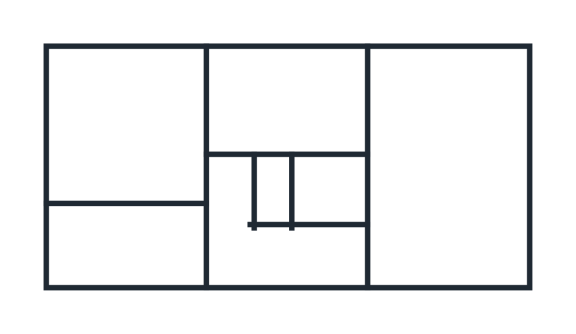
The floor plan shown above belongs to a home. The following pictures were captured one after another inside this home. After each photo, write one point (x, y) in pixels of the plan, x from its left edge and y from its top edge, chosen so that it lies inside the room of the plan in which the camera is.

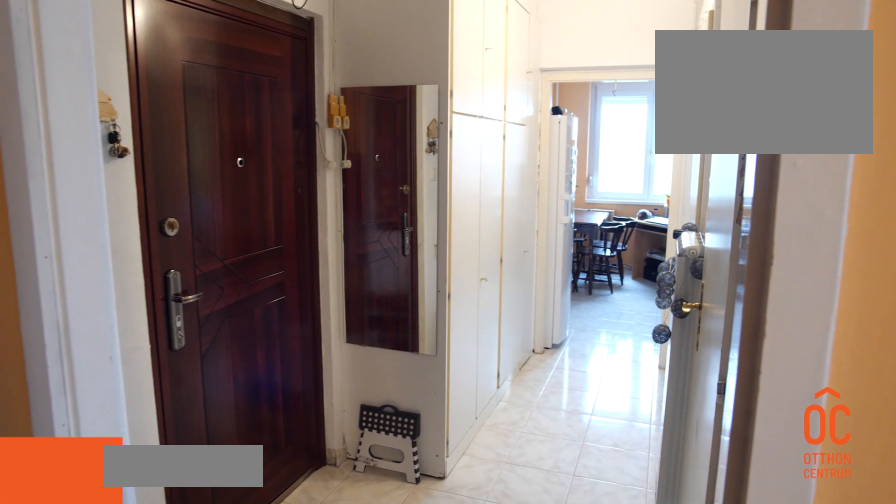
(287, 255)
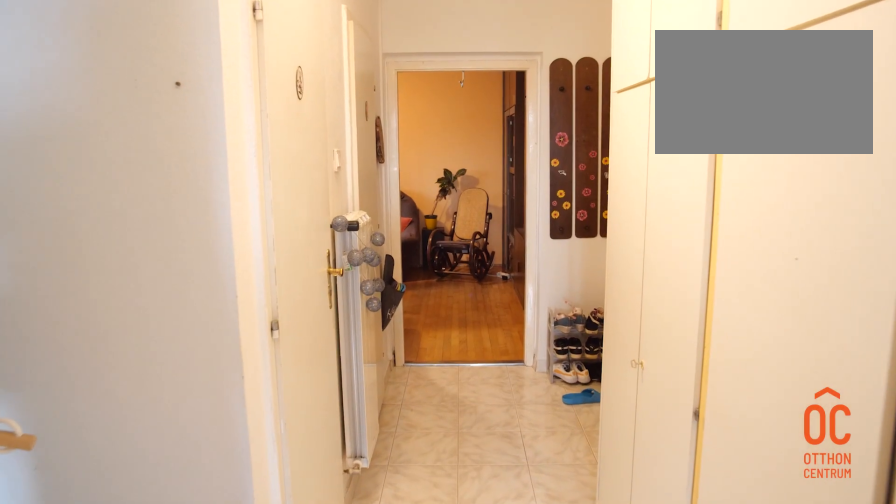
(267, 254)
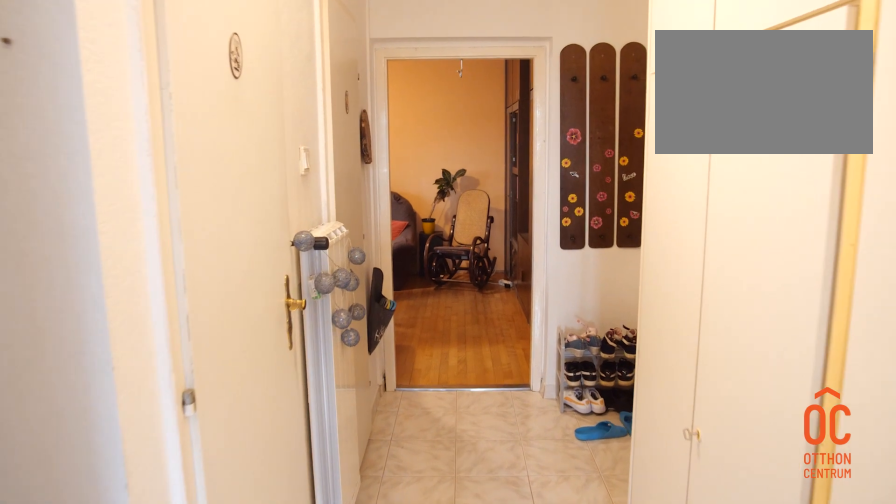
(248, 254)
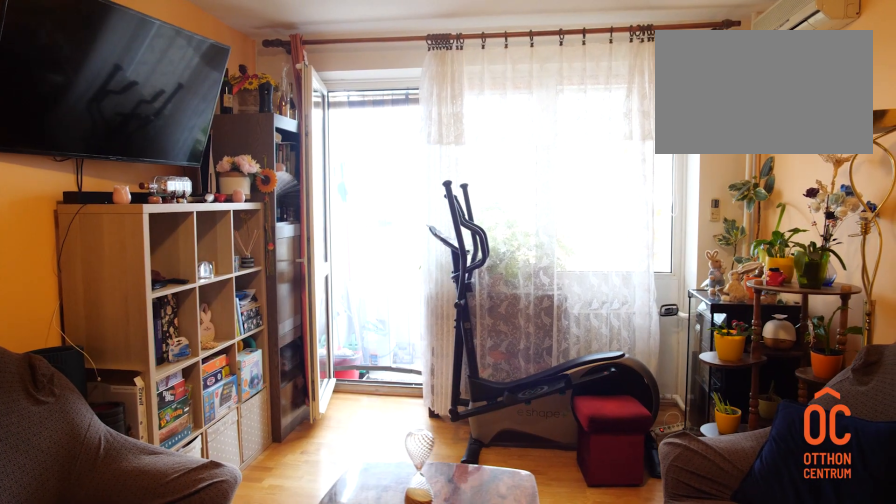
(448, 174)
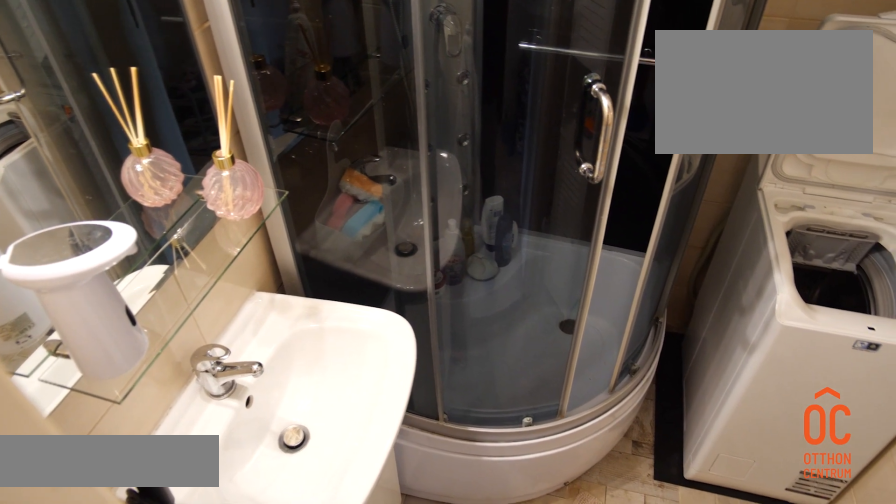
(330, 186)
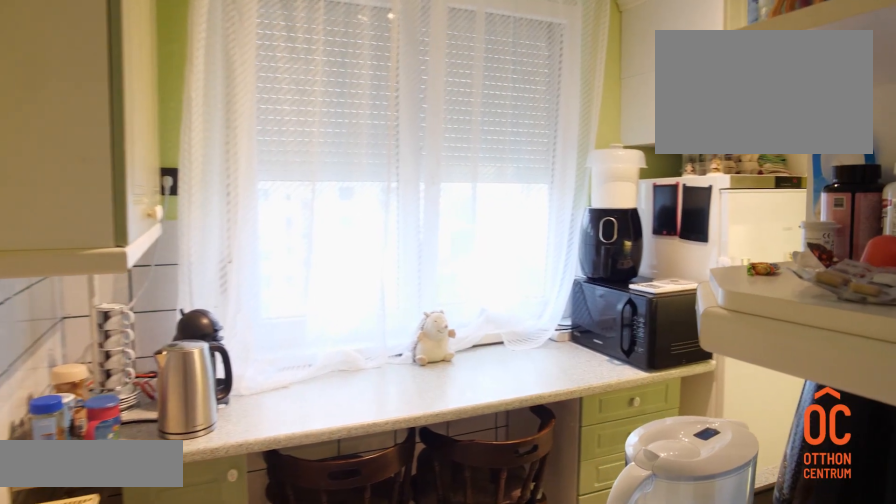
(284, 97)
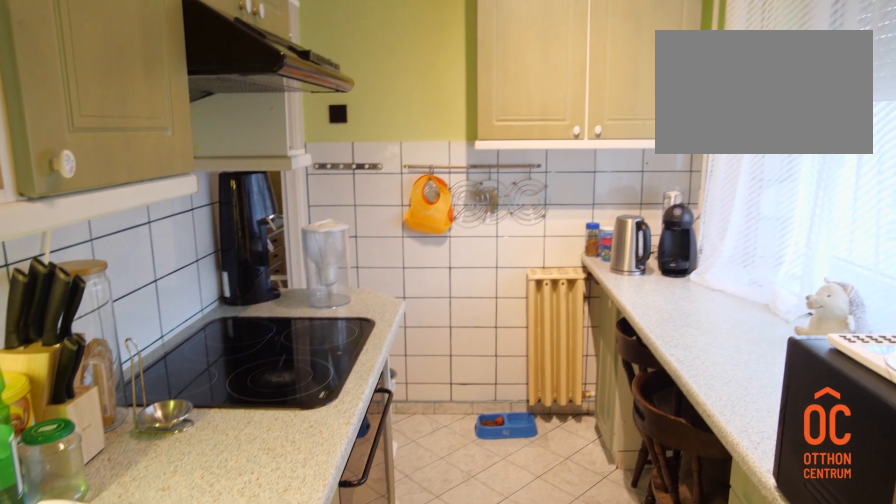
(285, 97)
